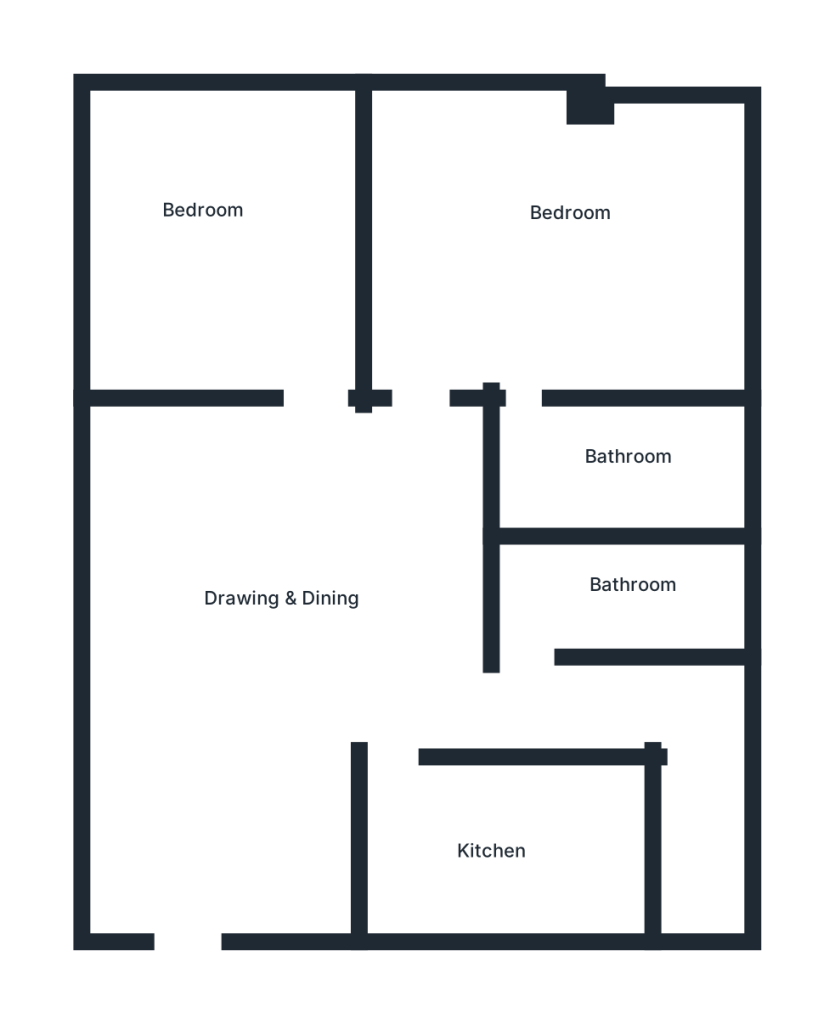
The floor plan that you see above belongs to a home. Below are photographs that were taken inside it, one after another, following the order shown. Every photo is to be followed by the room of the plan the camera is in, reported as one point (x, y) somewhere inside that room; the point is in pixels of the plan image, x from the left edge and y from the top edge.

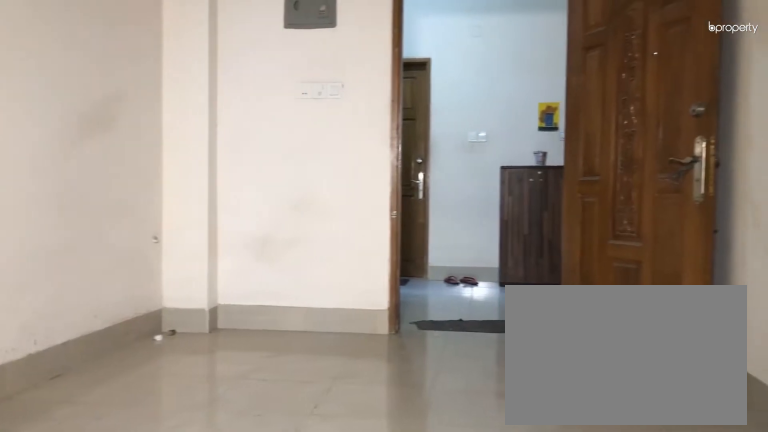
(291, 604)
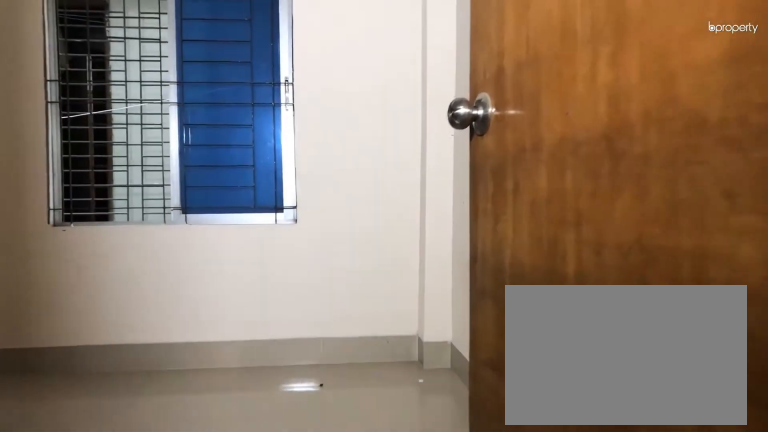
(229, 249)
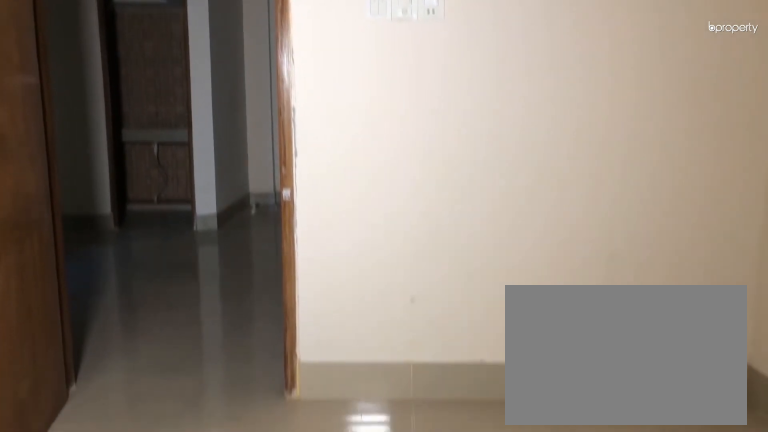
(229, 249)
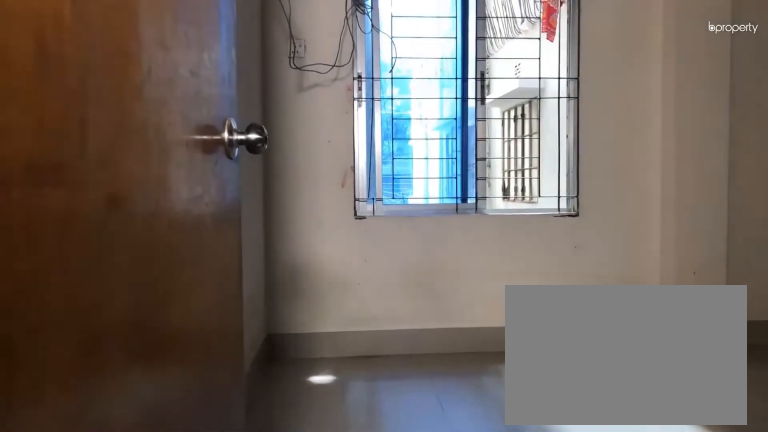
(544, 263)
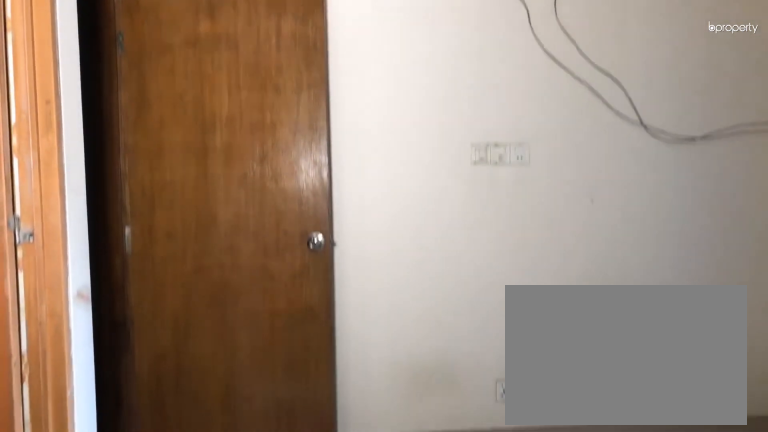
(544, 263)
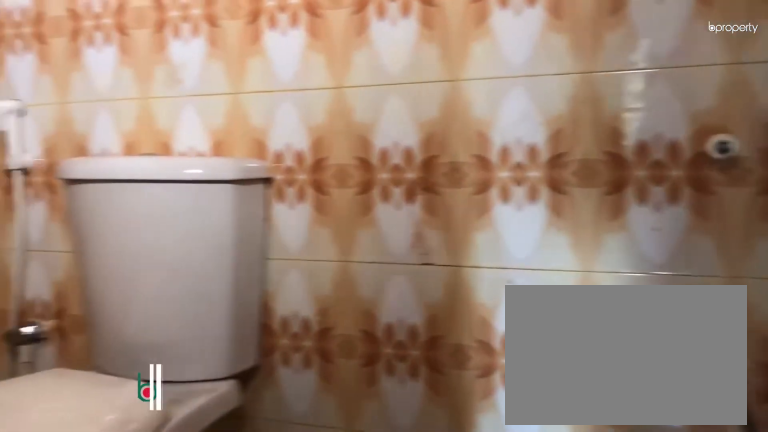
(621, 459)
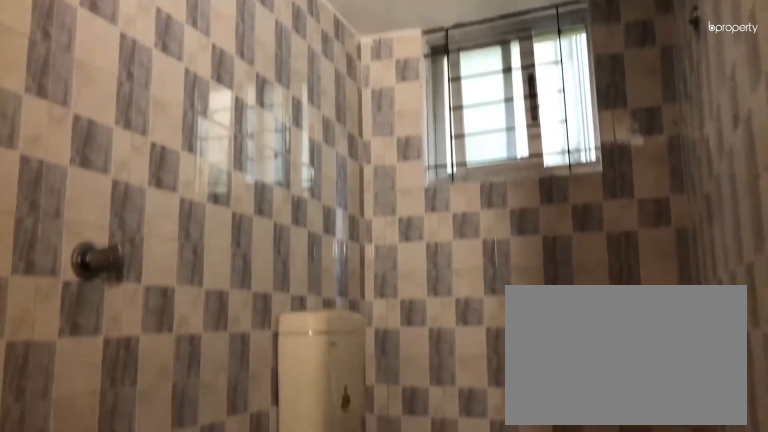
(585, 601)
